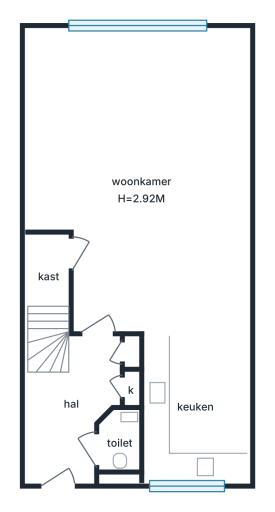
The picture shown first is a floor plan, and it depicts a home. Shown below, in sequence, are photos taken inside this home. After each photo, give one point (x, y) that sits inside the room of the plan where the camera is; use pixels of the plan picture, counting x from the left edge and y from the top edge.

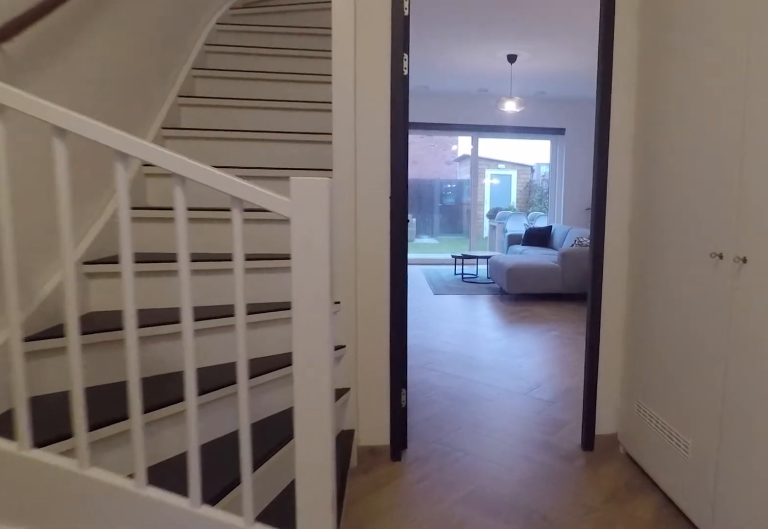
(71, 410)
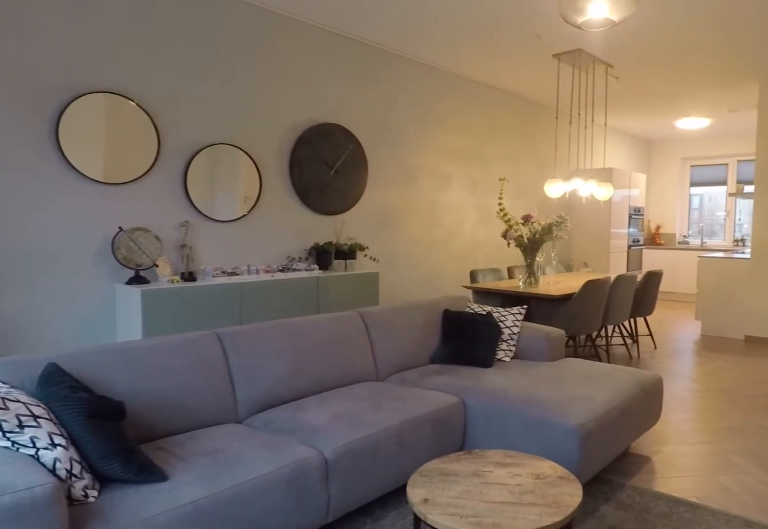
(148, 215)
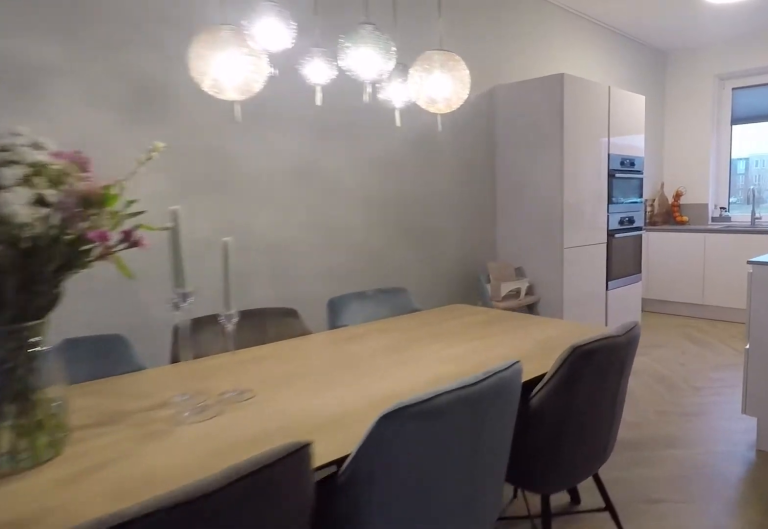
(148, 215)
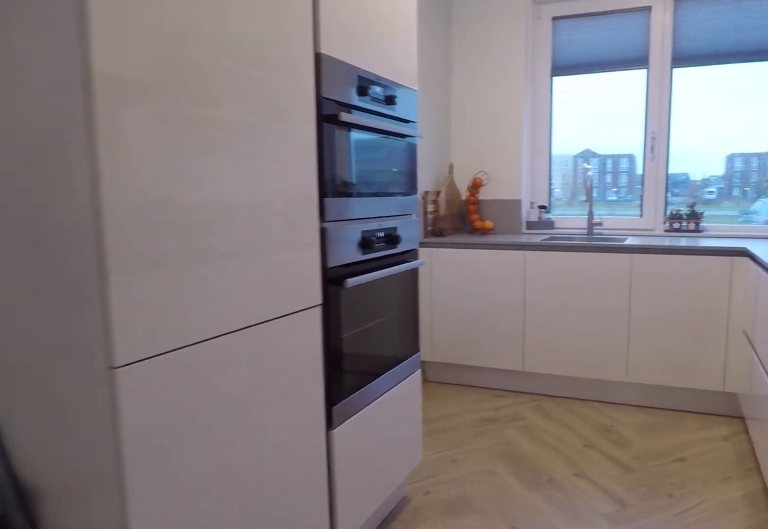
(196, 405)
